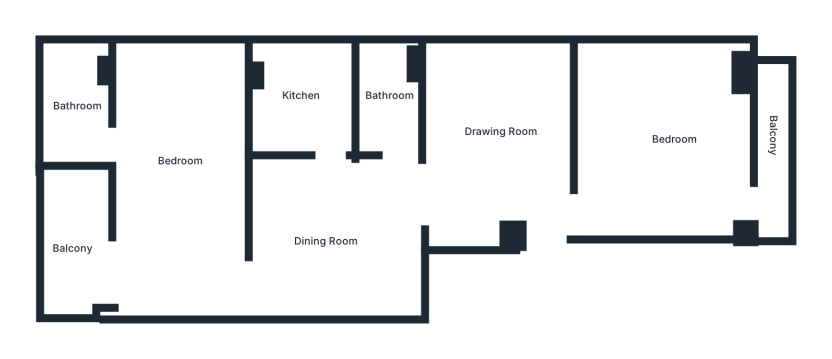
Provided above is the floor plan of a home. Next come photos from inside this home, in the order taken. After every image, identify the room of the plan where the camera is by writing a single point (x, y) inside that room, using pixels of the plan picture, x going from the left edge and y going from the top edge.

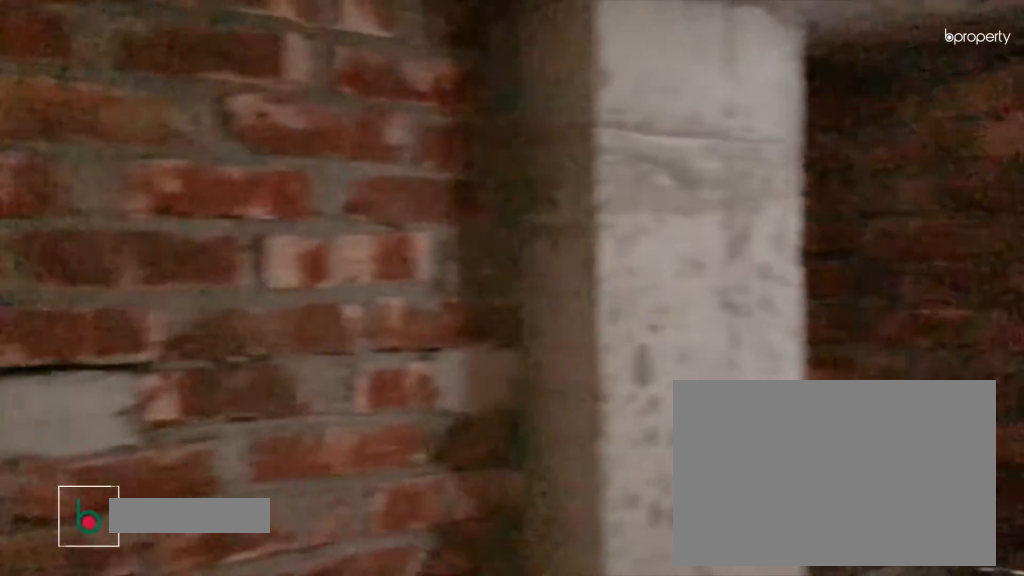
(302, 97)
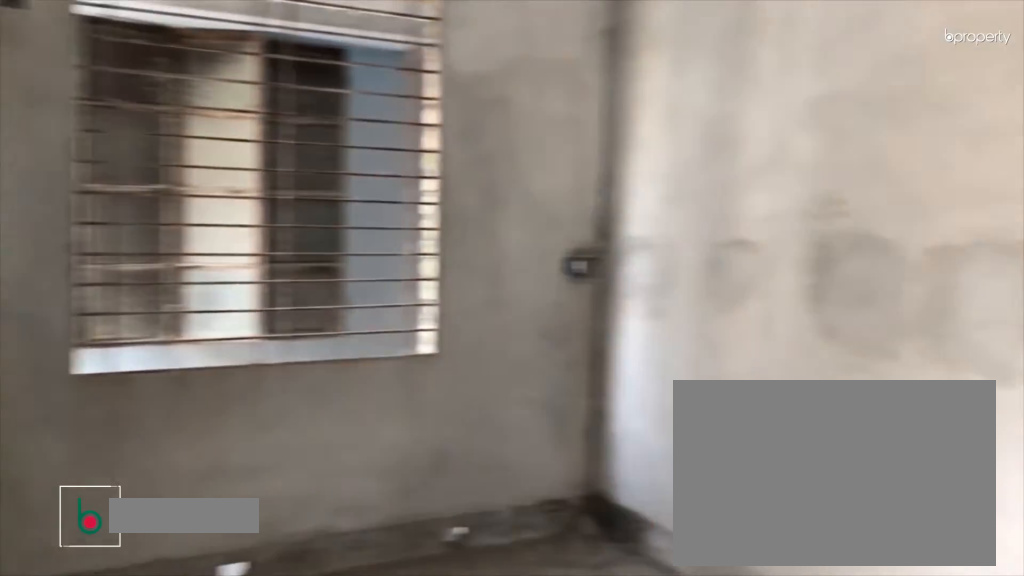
(177, 166)
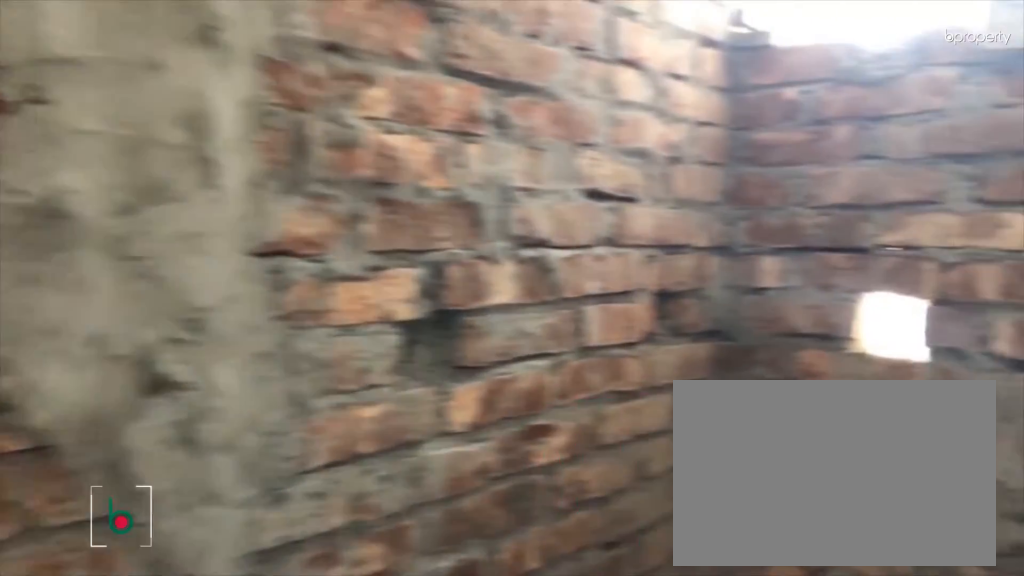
(77, 104)
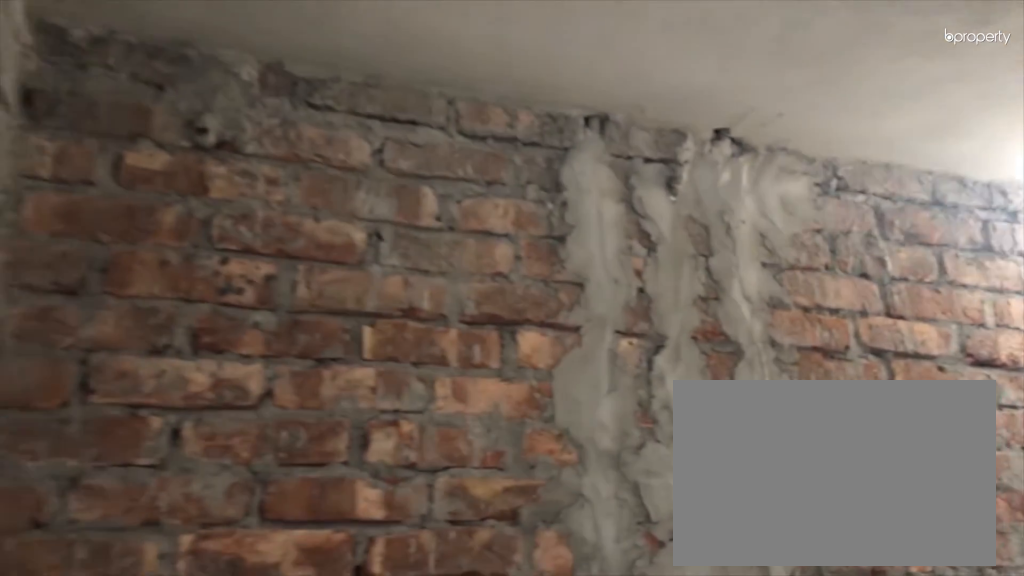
(77, 104)
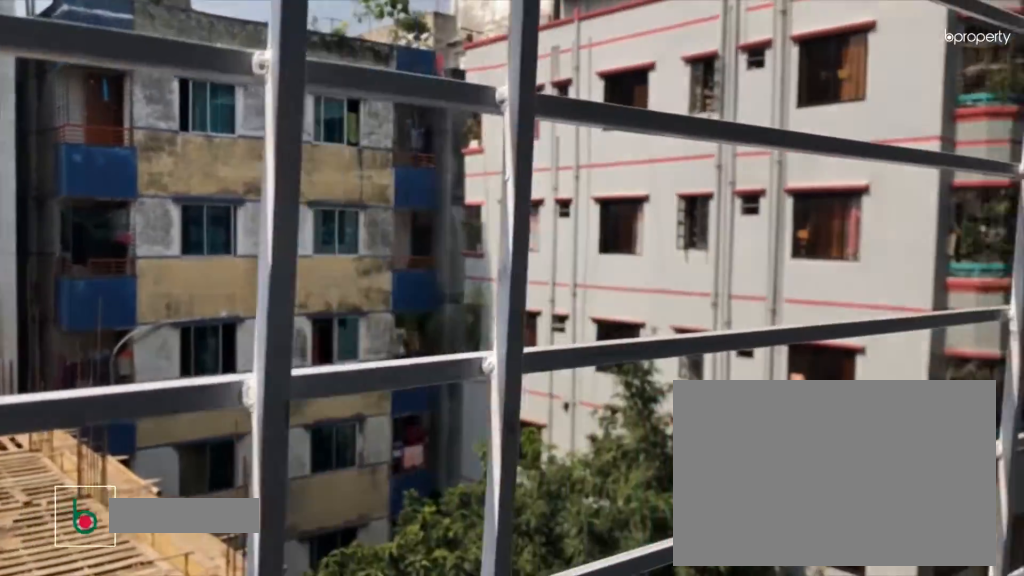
(71, 244)
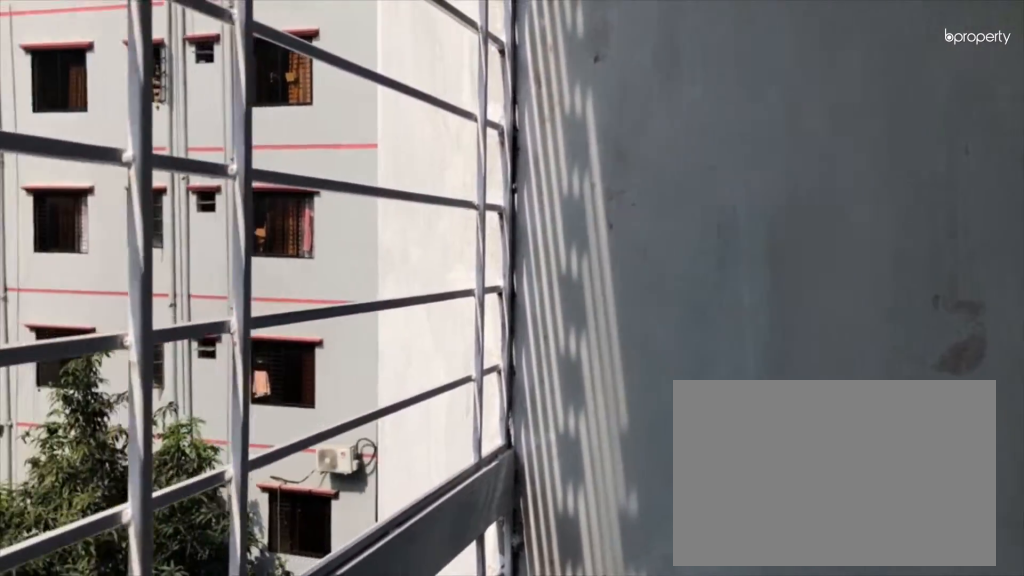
(71, 244)
